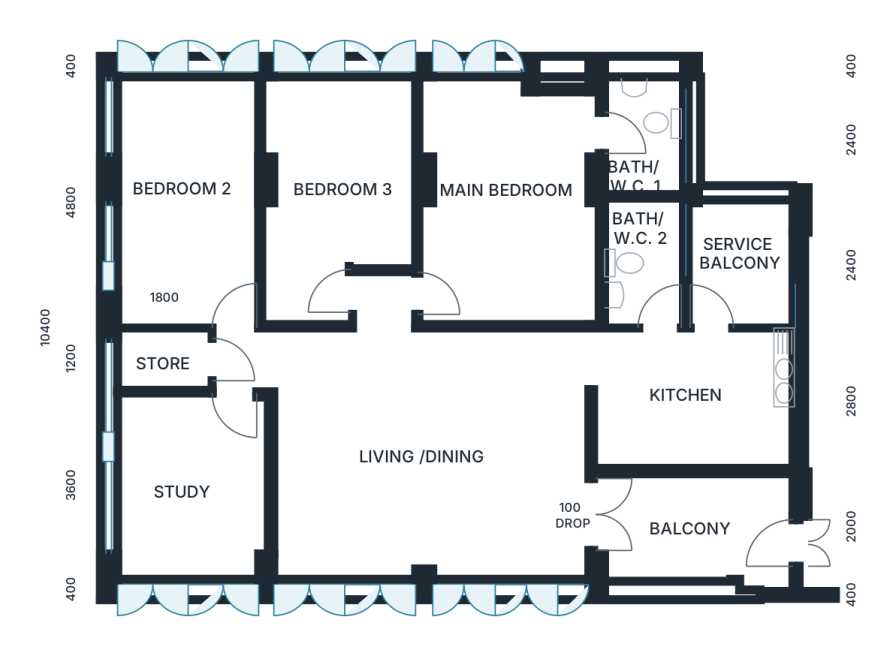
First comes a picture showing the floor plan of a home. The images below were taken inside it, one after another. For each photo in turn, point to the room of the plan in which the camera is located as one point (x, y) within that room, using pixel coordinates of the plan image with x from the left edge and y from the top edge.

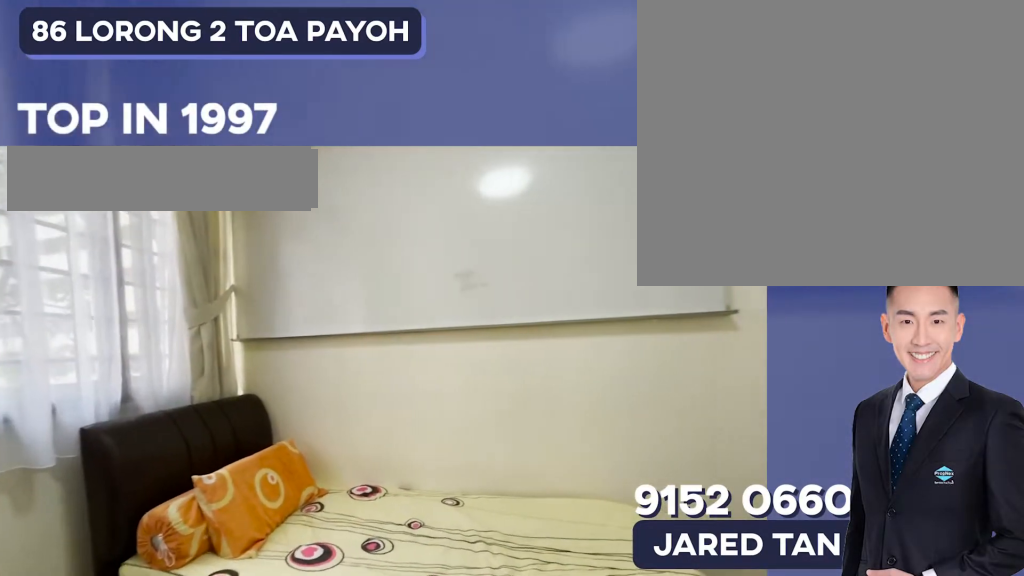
(195, 490)
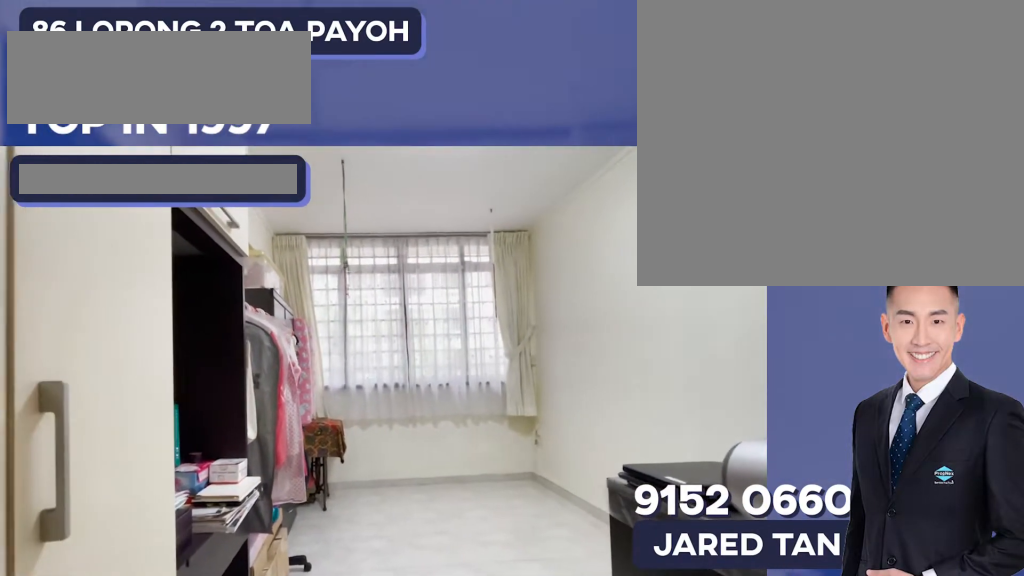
(338, 197)
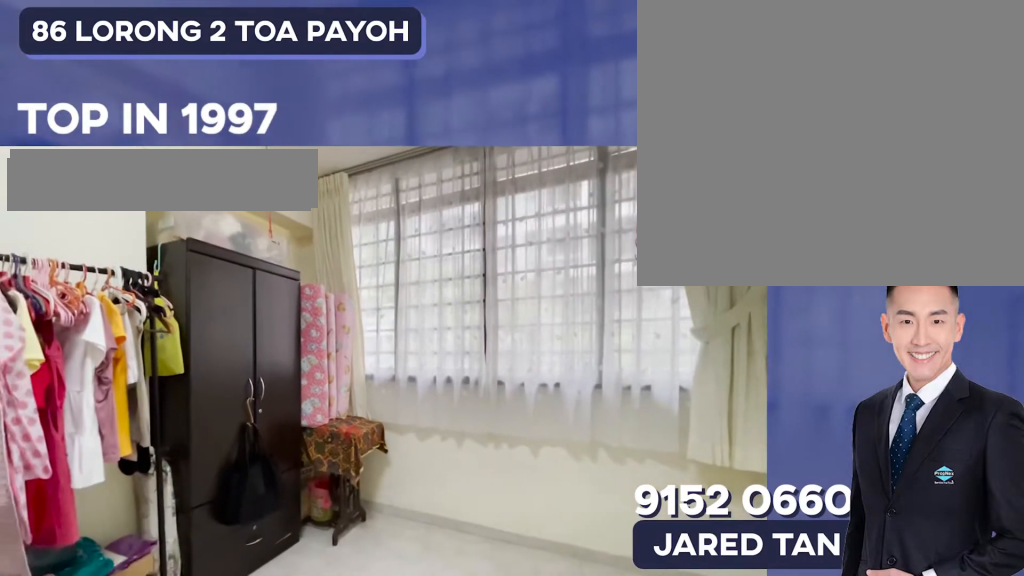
(338, 197)
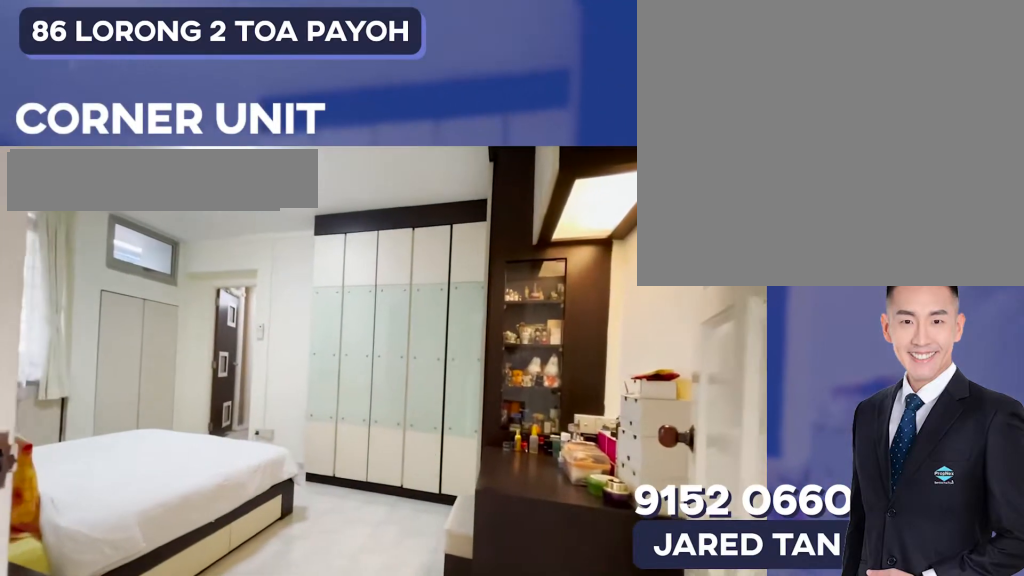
(501, 198)
